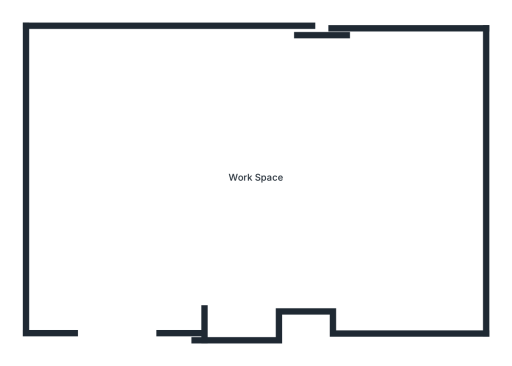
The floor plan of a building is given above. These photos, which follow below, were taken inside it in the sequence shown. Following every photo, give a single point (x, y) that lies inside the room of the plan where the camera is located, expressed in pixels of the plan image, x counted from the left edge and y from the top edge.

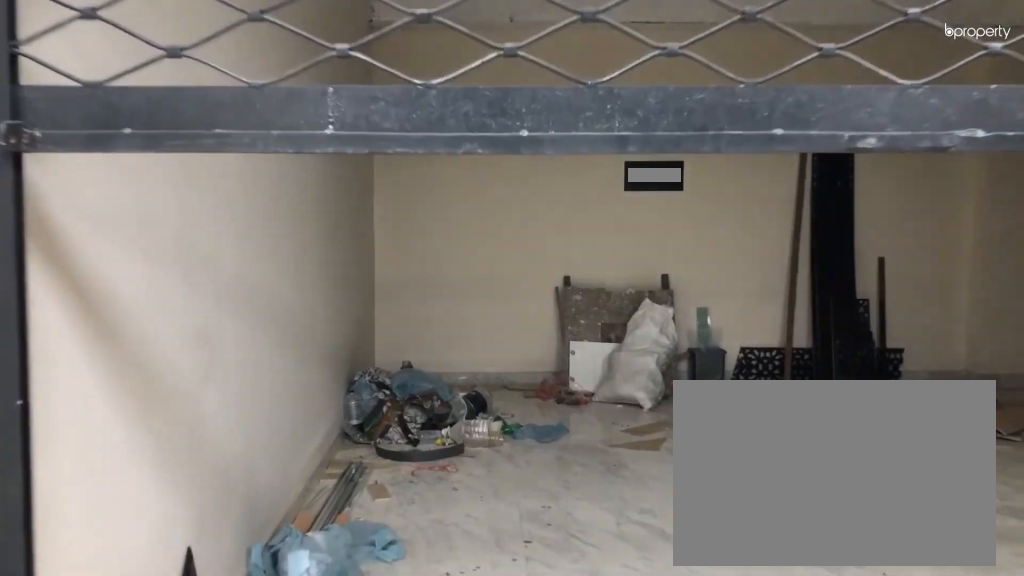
(124, 296)
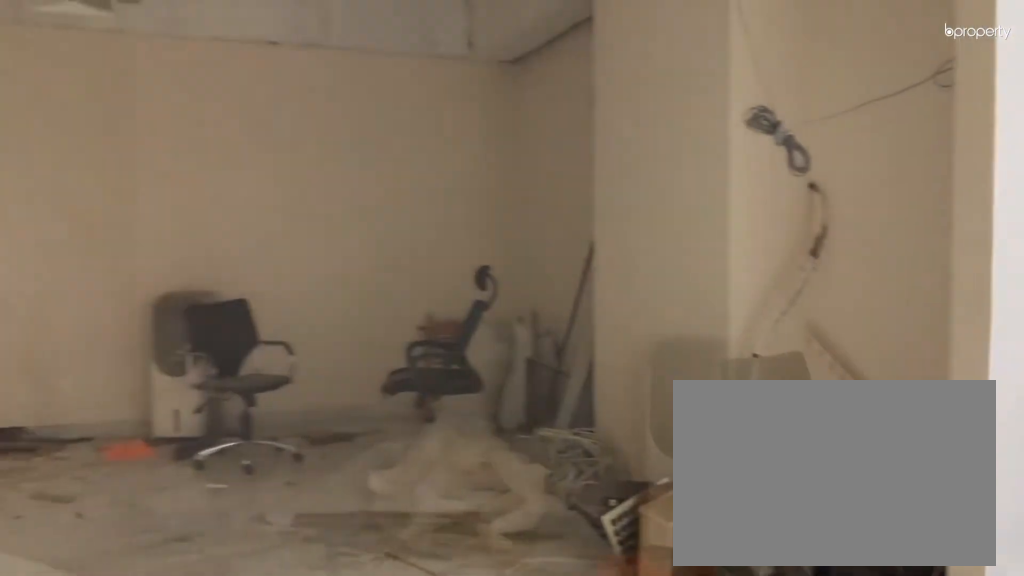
(258, 157)
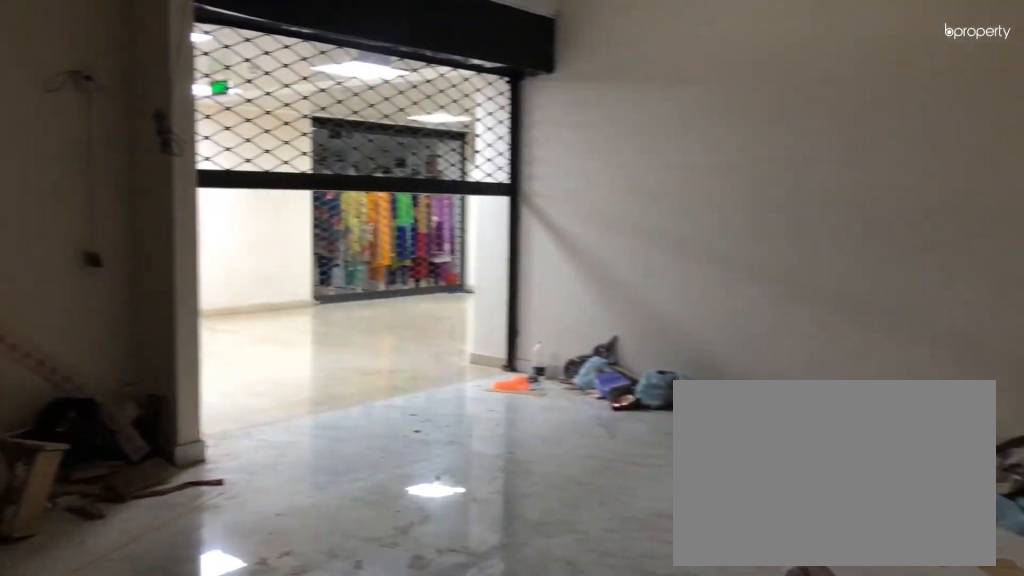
(258, 157)
